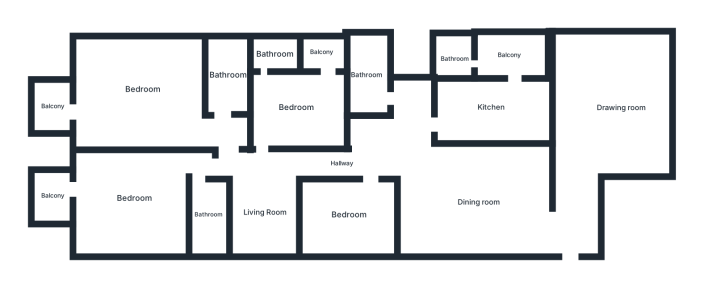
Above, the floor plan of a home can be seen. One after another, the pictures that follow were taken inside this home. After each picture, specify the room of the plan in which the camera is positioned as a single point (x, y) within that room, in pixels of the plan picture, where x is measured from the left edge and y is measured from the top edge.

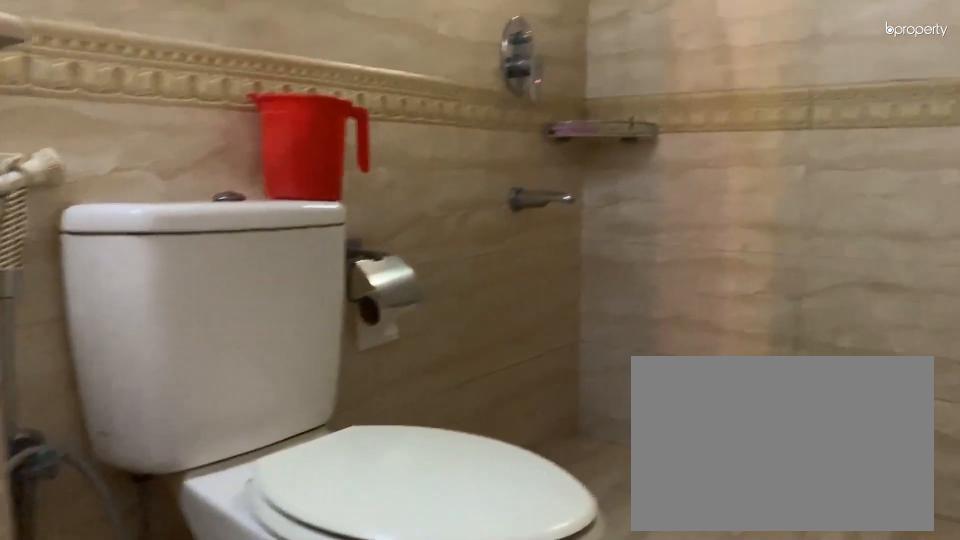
(368, 75)
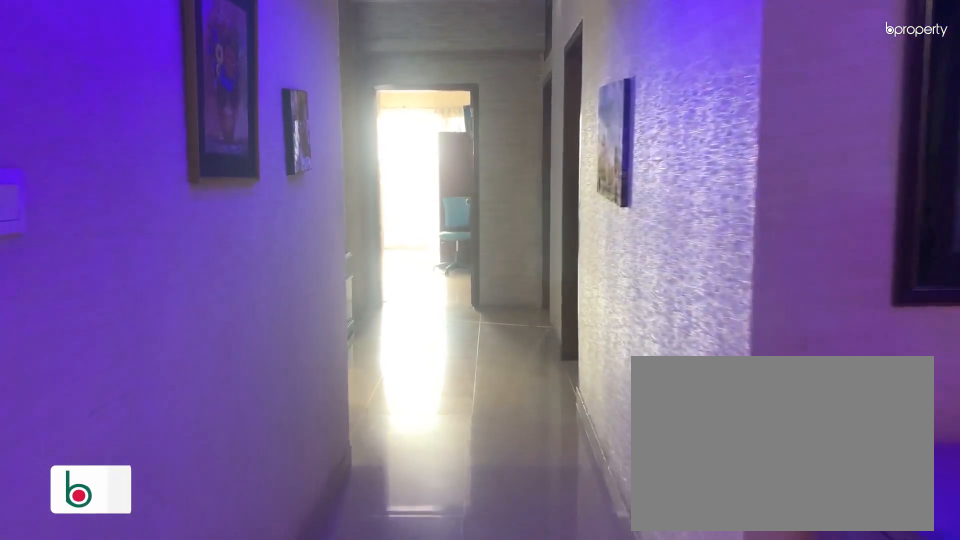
(342, 164)
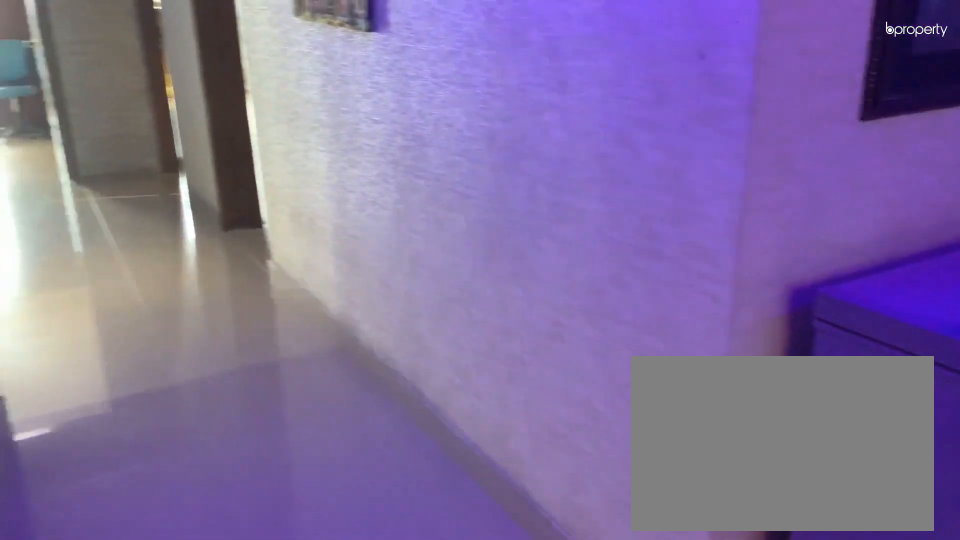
(342, 163)
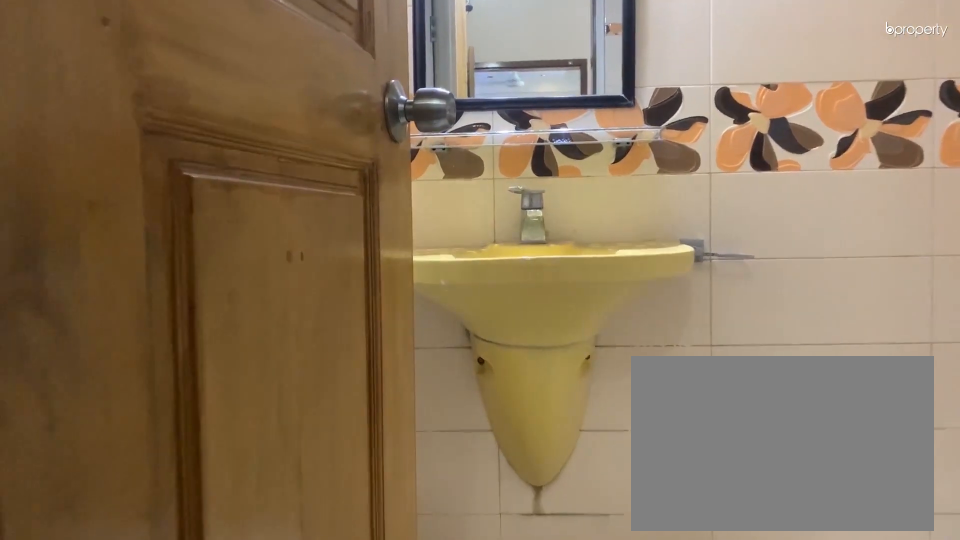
(275, 54)
